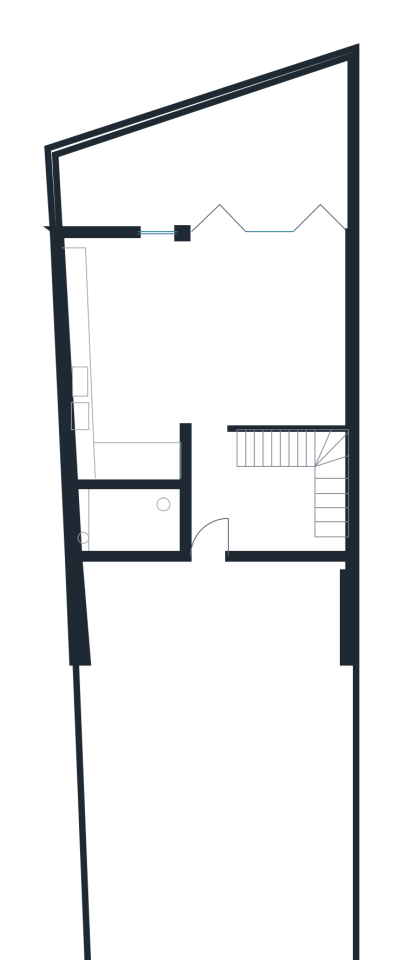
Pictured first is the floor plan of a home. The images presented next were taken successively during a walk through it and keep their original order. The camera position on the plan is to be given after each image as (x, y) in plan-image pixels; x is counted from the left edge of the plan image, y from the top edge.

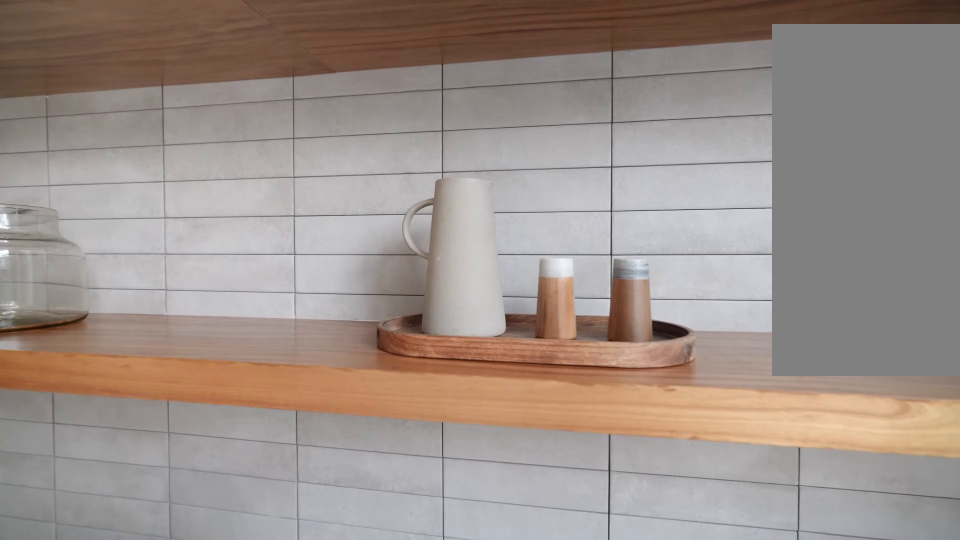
(116, 282)
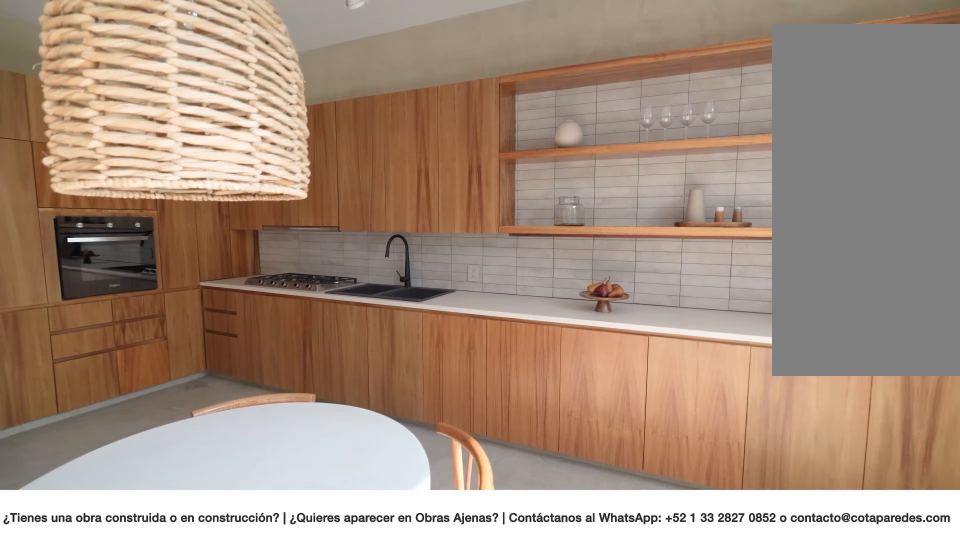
(224, 289)
